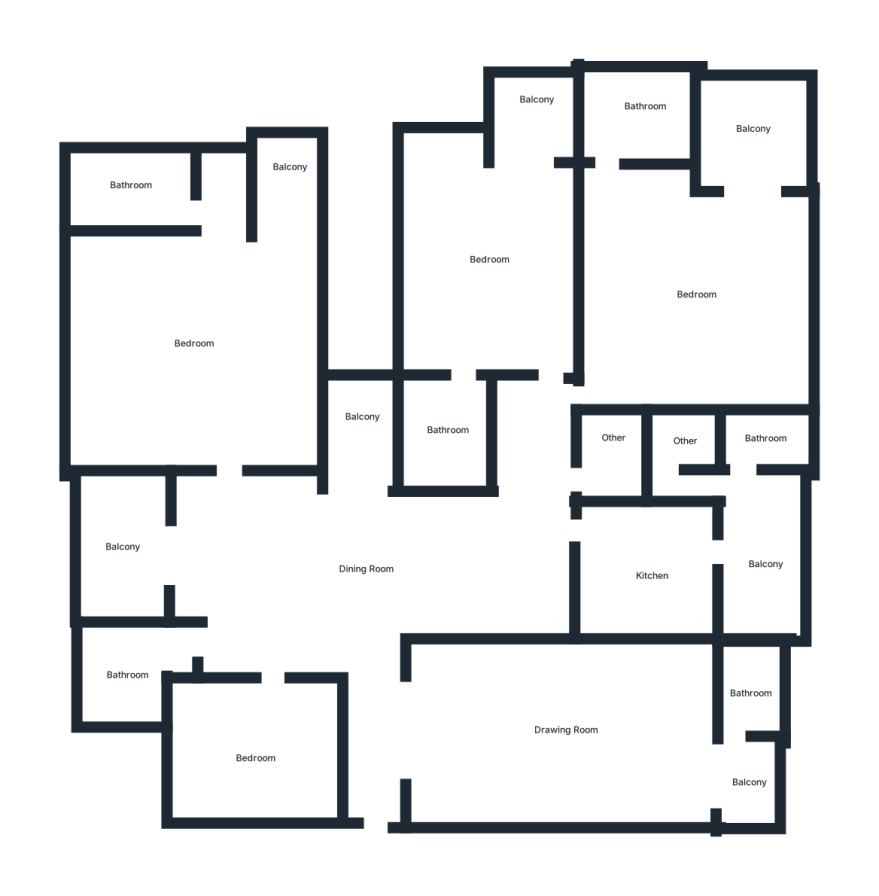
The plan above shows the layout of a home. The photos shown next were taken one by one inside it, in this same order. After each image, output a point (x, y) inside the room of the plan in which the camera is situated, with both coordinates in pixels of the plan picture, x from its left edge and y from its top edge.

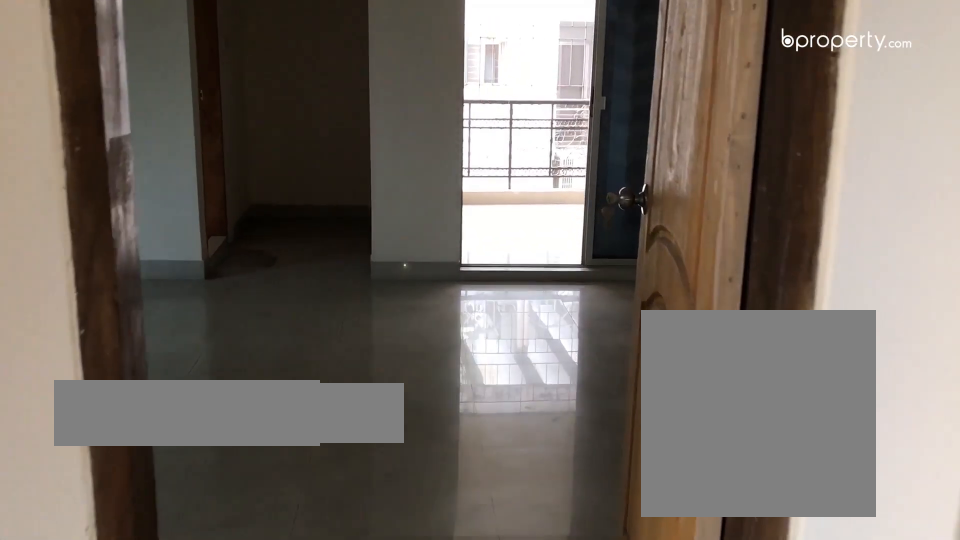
(197, 341)
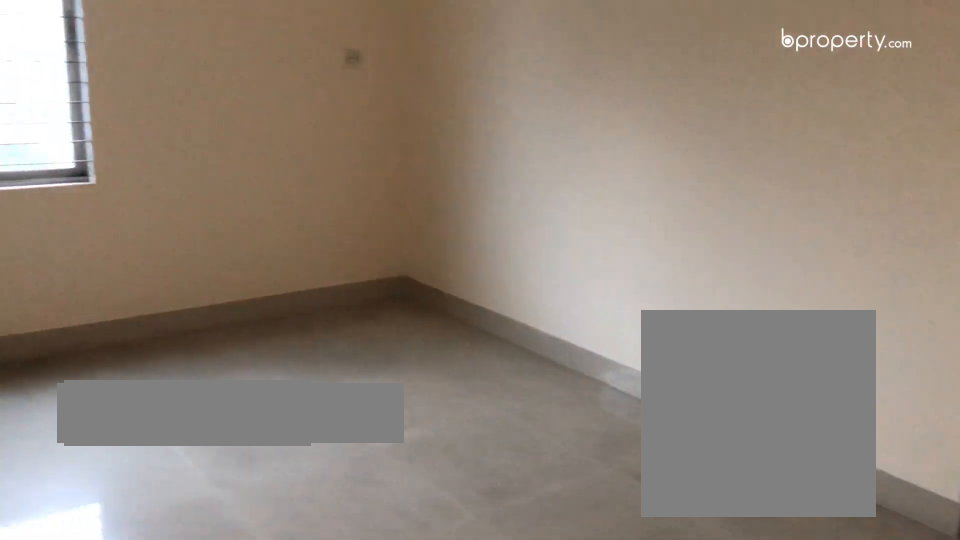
(195, 339)
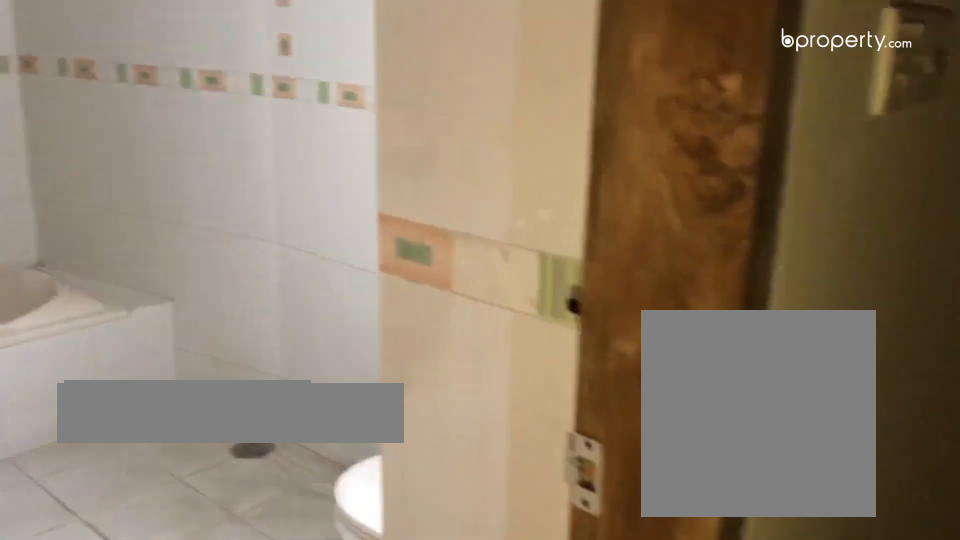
(135, 188)
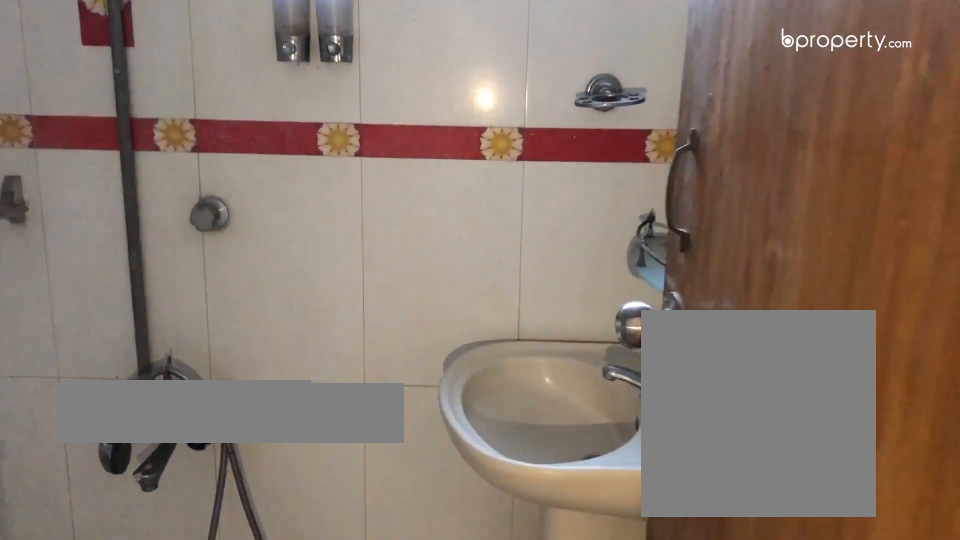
(128, 675)
